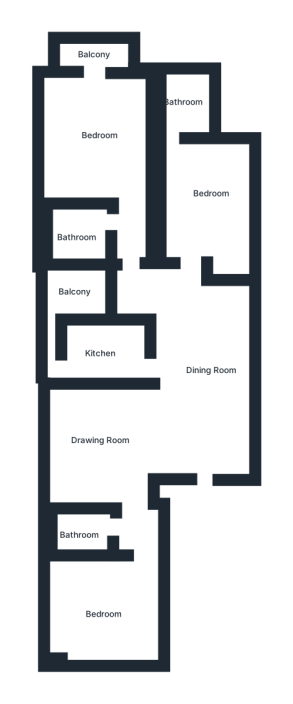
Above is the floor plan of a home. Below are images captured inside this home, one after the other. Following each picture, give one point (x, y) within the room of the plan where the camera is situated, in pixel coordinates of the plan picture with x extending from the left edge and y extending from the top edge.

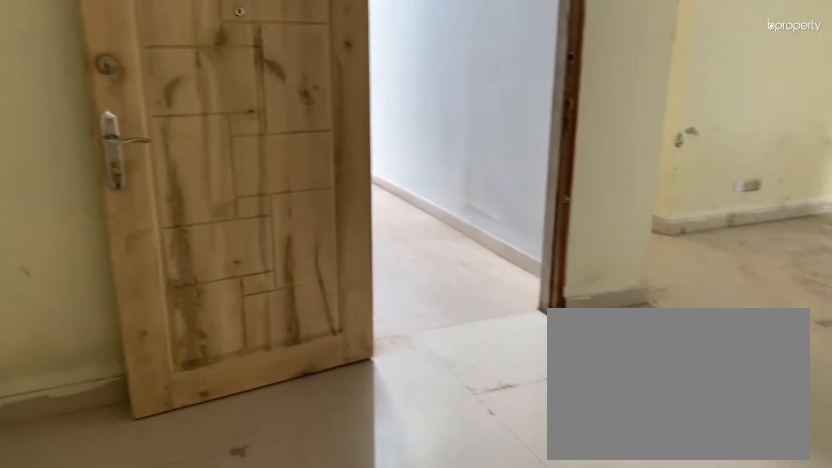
(201, 361)
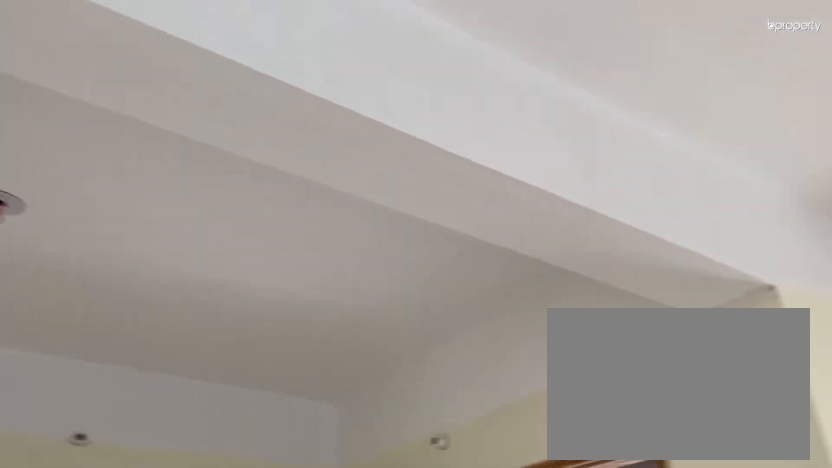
(94, 435)
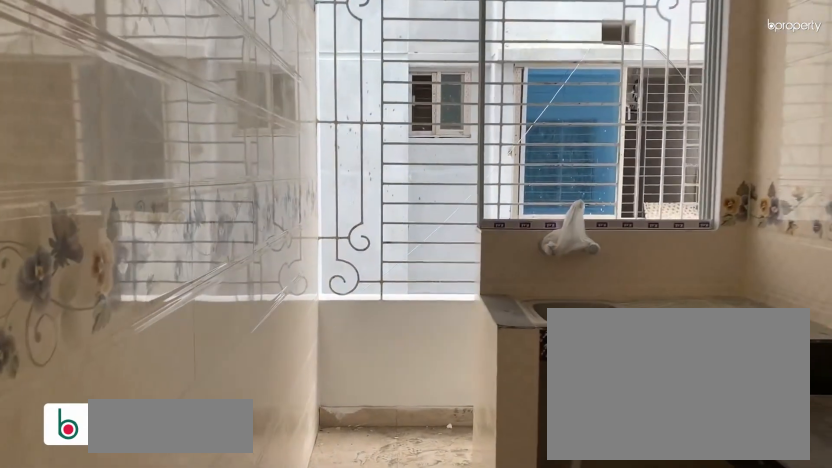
(104, 349)
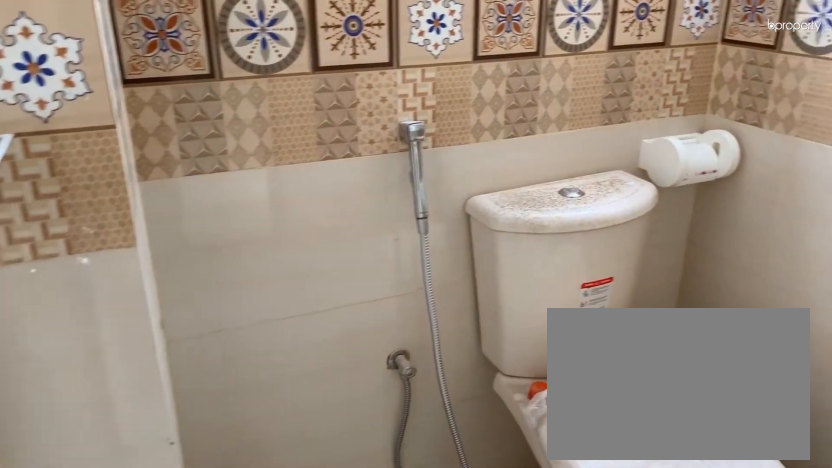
(184, 106)
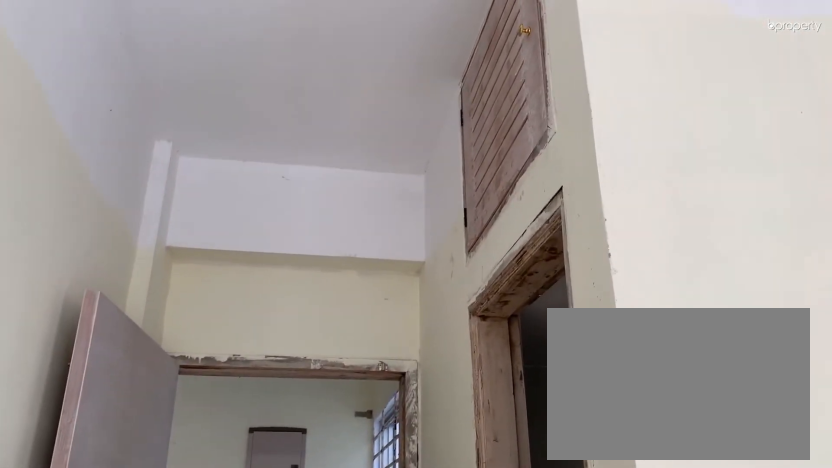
(92, 127)
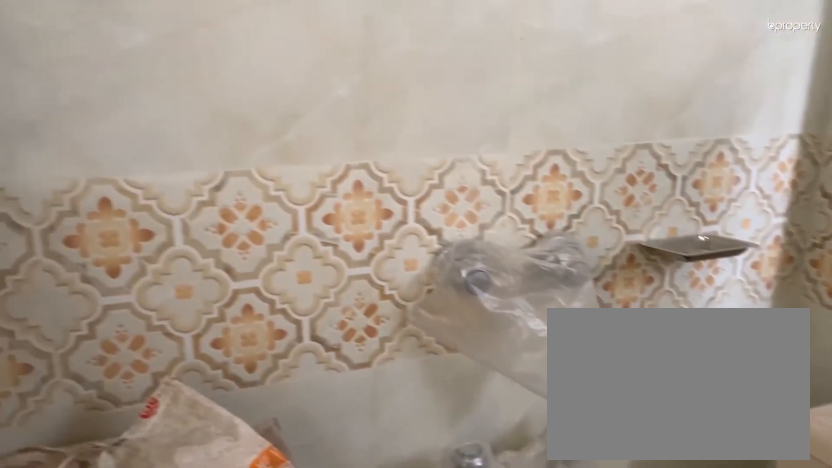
(77, 234)
